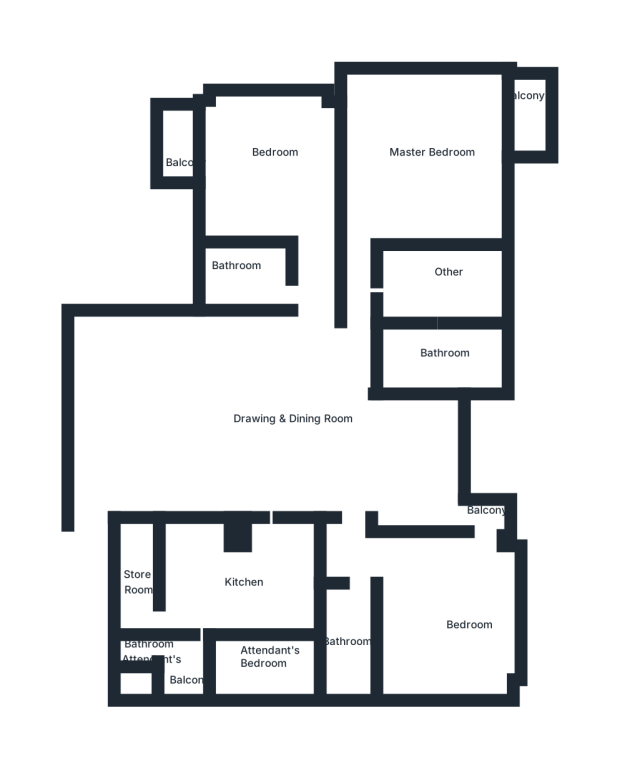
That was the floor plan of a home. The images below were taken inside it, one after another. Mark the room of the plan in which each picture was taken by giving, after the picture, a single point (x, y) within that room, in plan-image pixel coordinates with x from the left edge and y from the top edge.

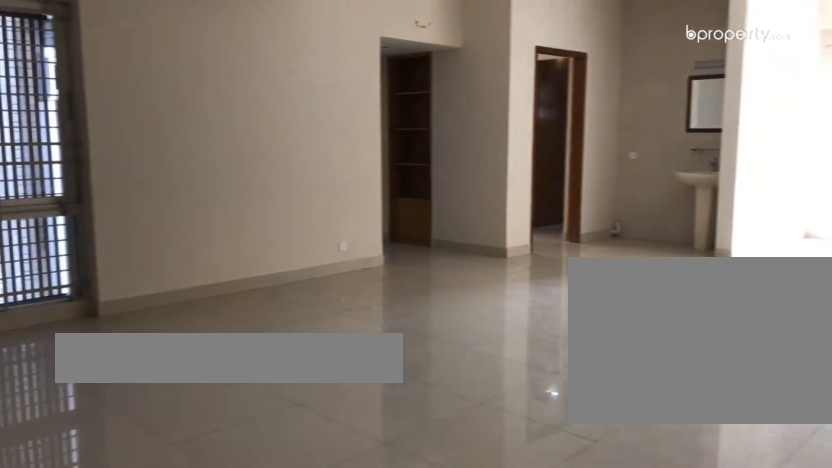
(247, 432)
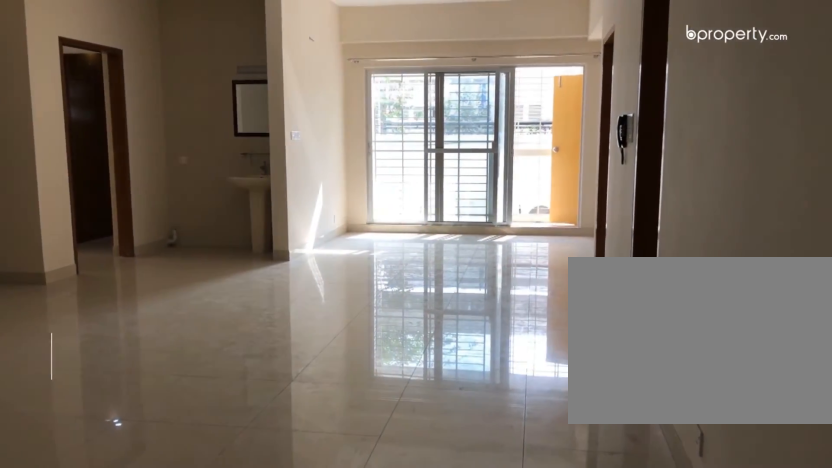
(247, 432)
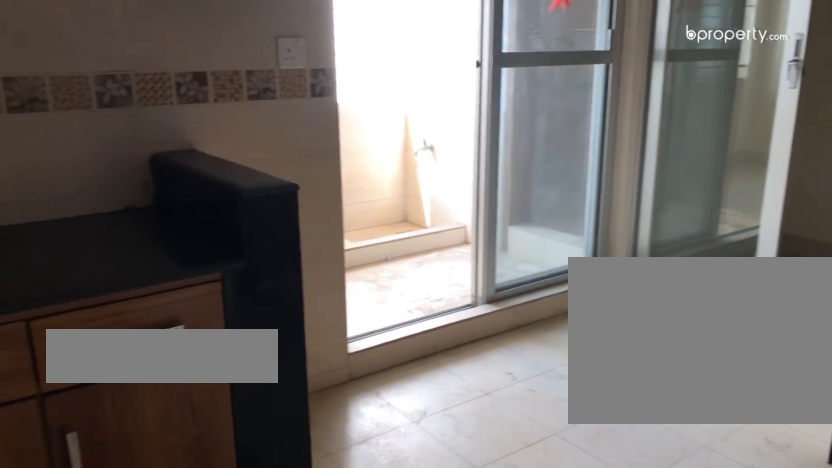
(265, 585)
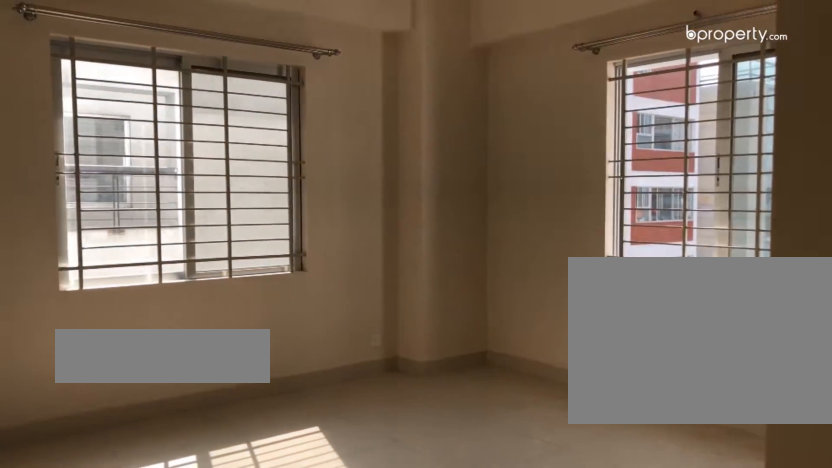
(454, 611)
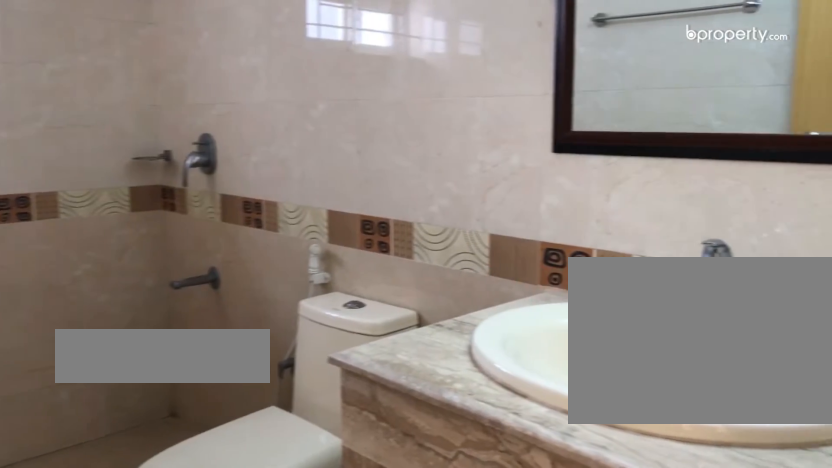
(342, 638)
